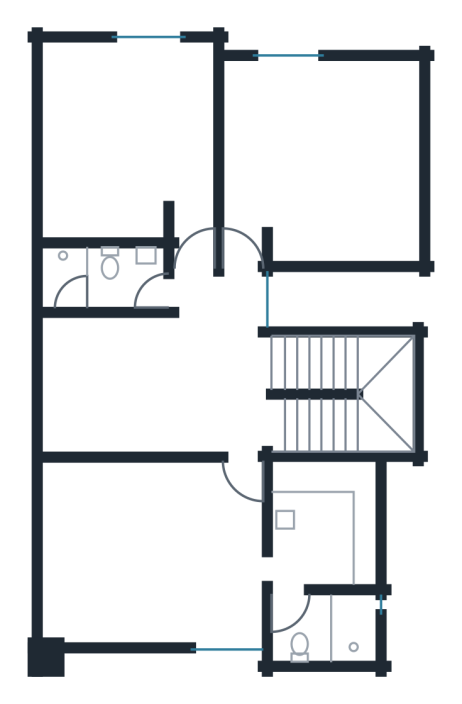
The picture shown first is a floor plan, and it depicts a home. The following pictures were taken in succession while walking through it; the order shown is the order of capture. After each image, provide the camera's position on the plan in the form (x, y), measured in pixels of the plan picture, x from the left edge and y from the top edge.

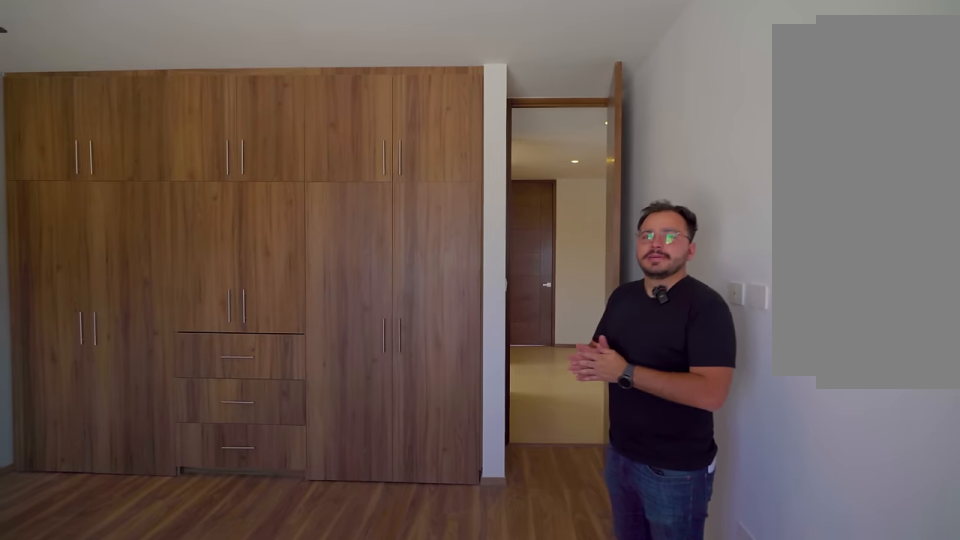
(247, 83)
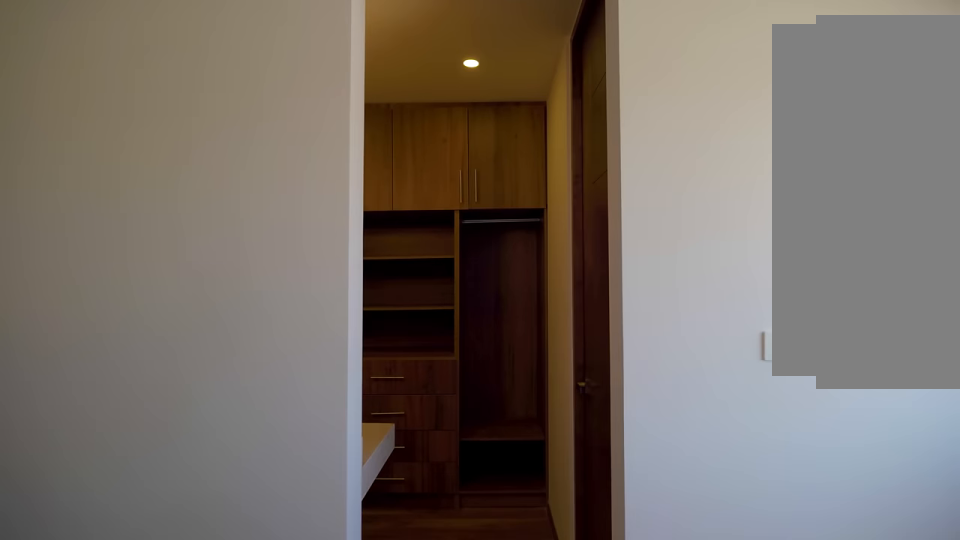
(214, 590)
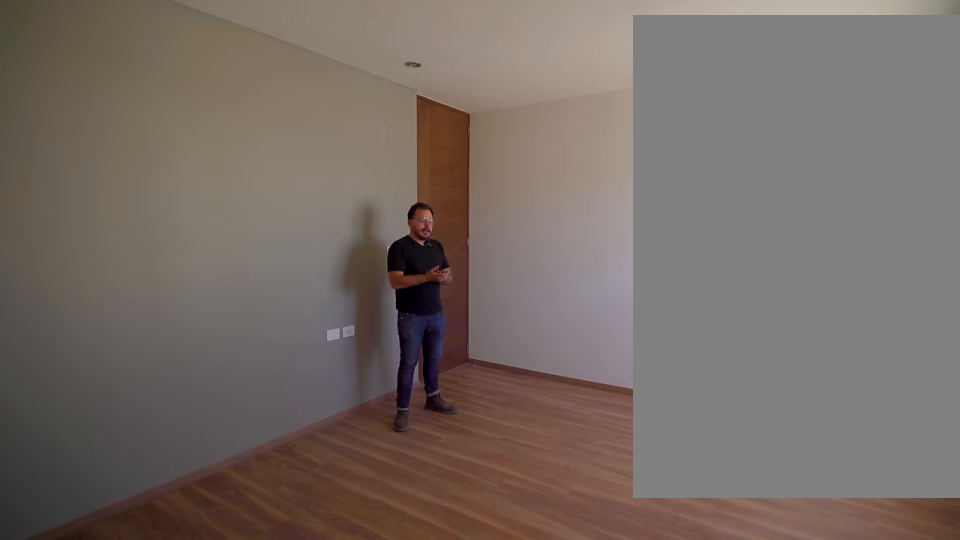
(69, 618)
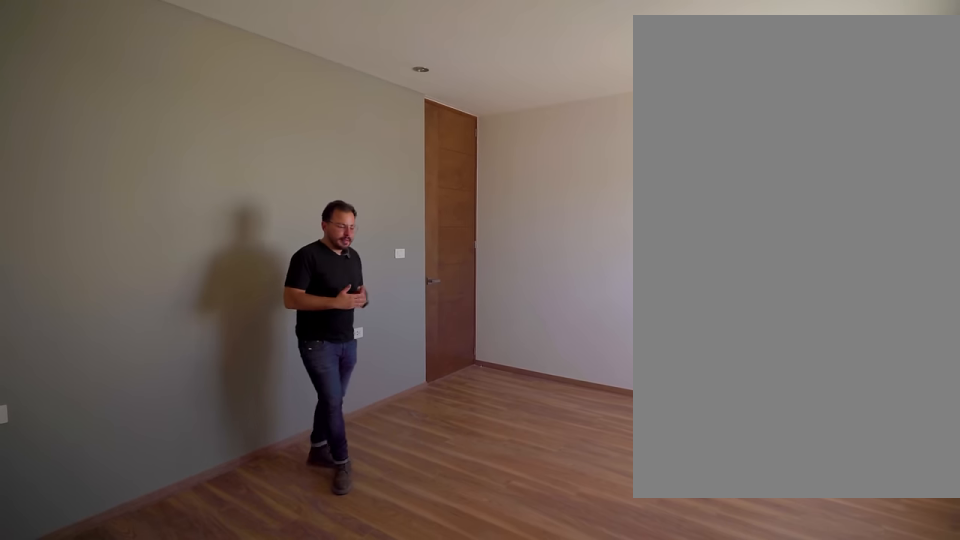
(69, 618)
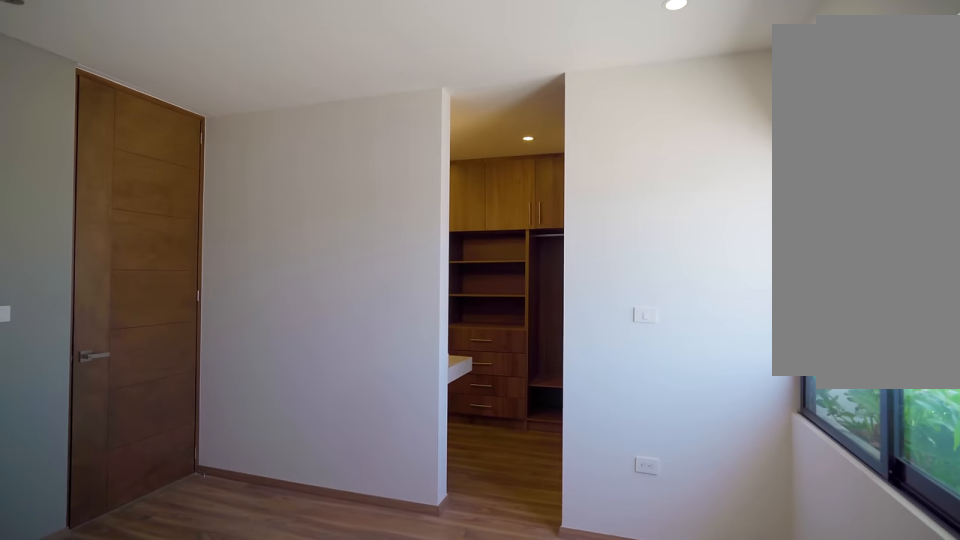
(107, 615)
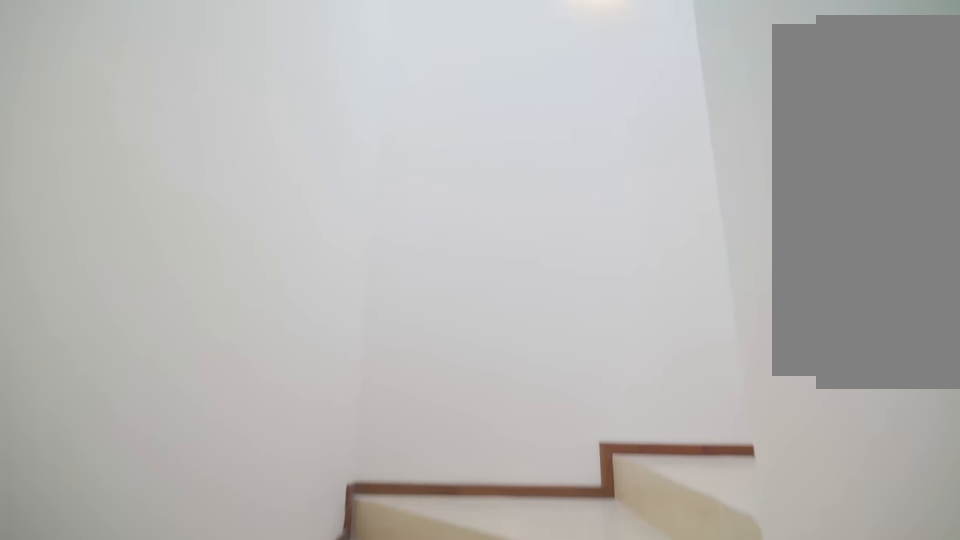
(288, 377)
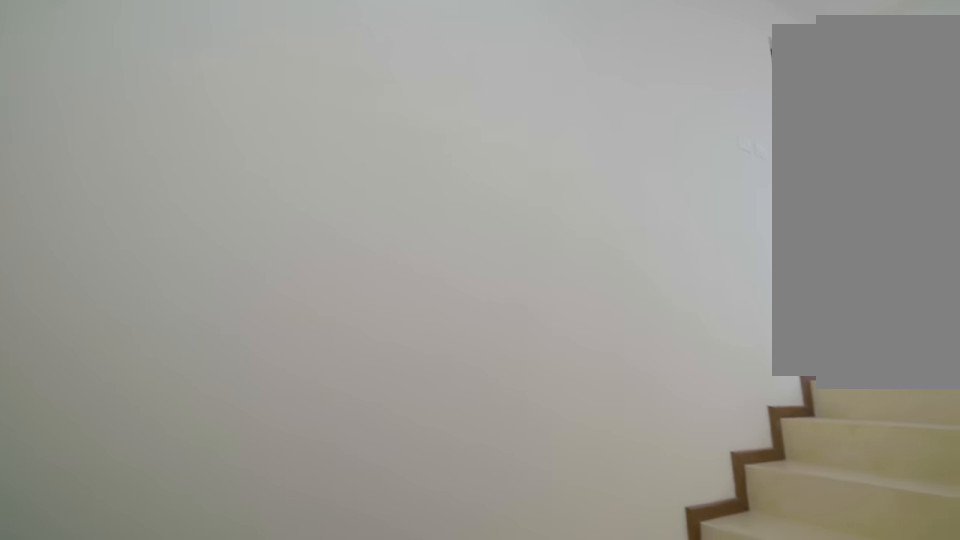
(380, 369)
